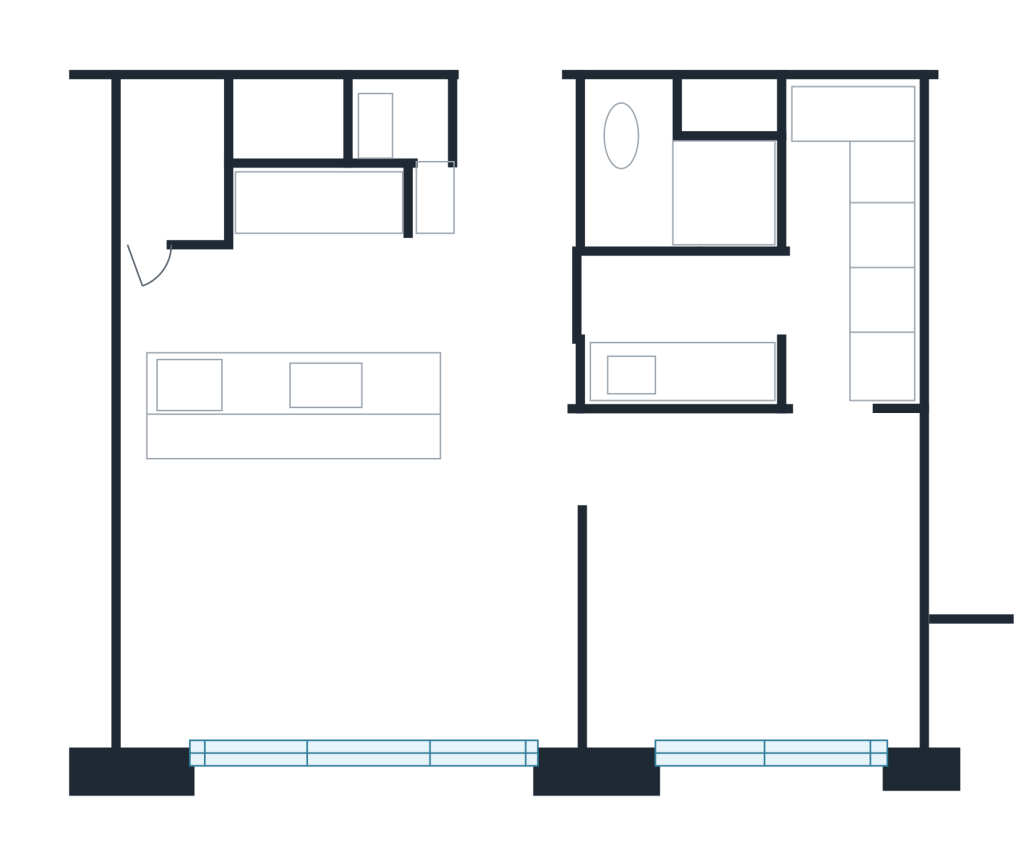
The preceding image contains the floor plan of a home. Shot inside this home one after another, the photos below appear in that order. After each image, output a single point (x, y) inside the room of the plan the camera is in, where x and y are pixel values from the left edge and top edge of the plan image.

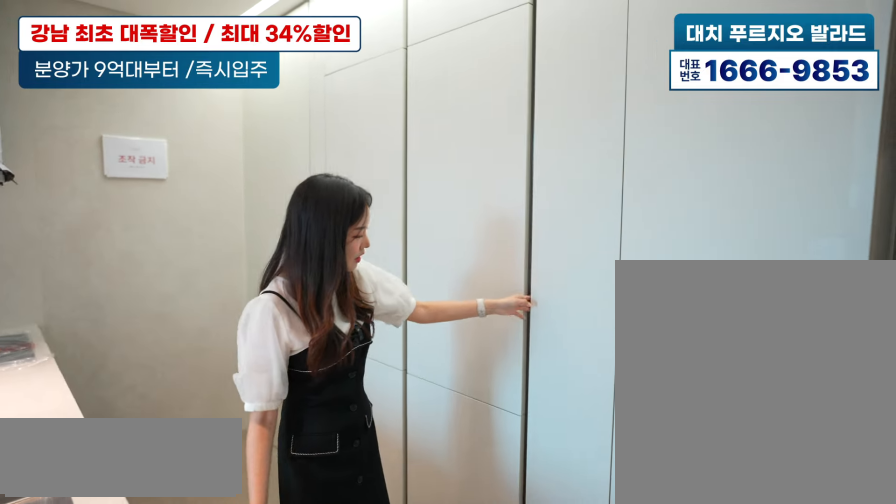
(302, 280)
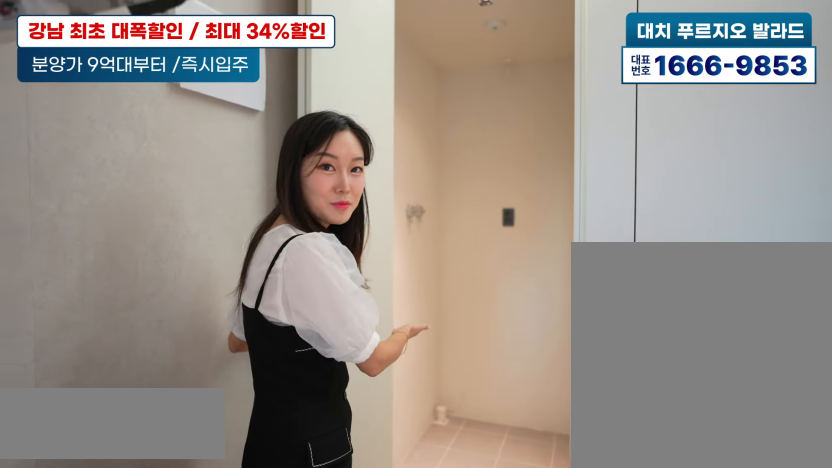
(303, 281)
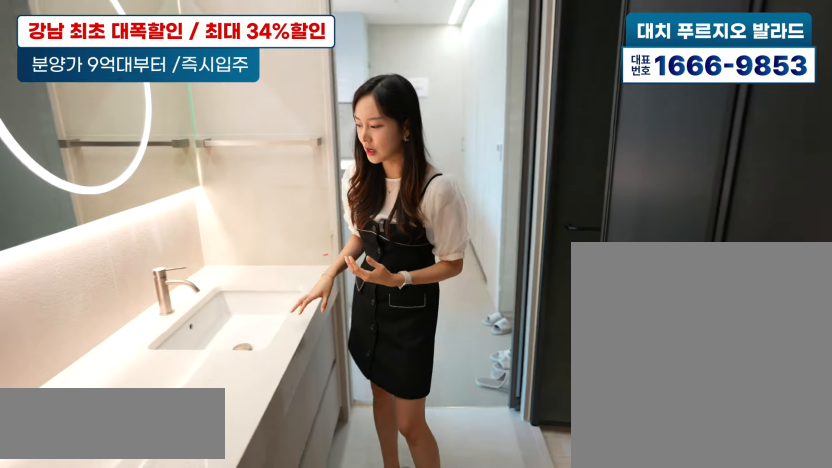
(775, 262)
